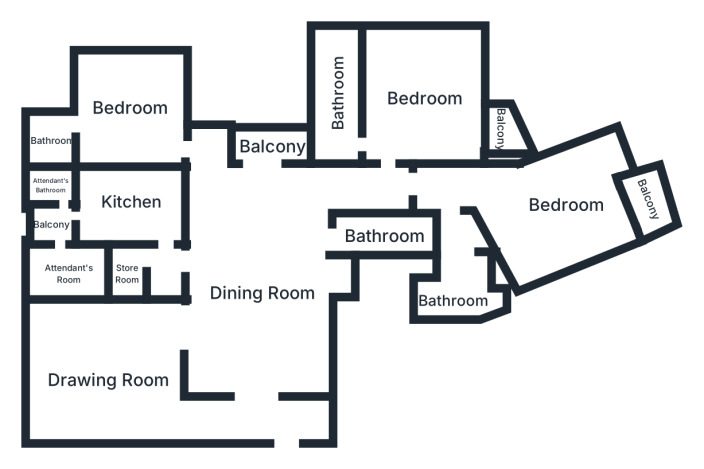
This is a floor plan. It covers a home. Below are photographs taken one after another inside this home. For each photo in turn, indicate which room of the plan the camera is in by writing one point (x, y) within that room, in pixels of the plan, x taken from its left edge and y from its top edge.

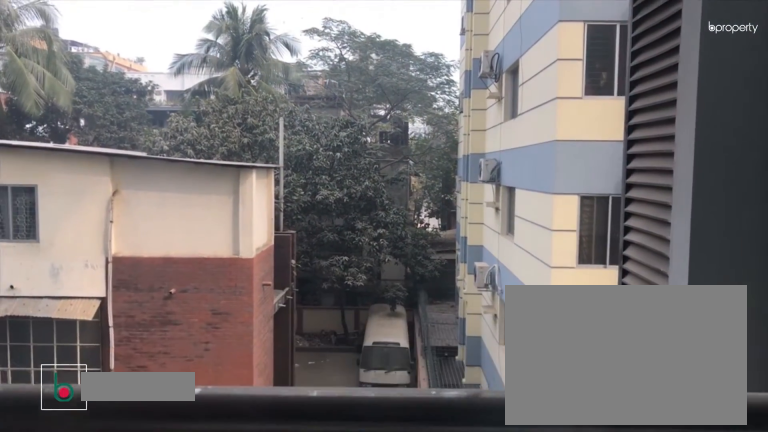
(273, 148)
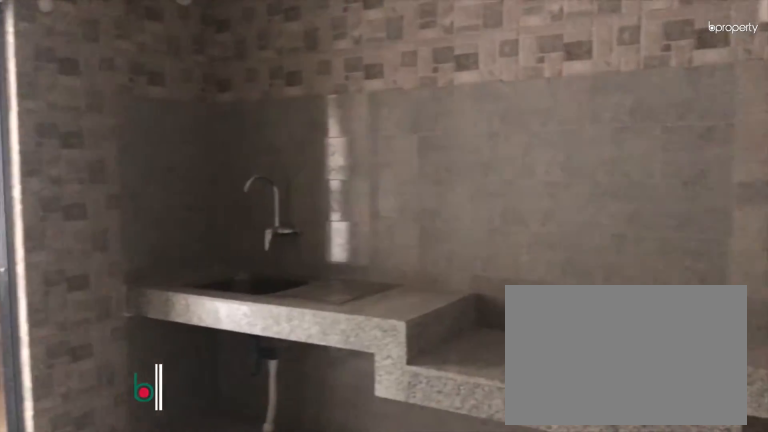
(130, 205)
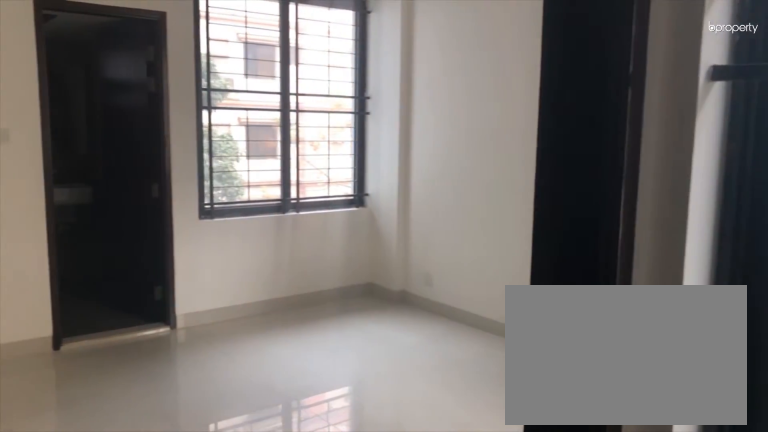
(129, 110)
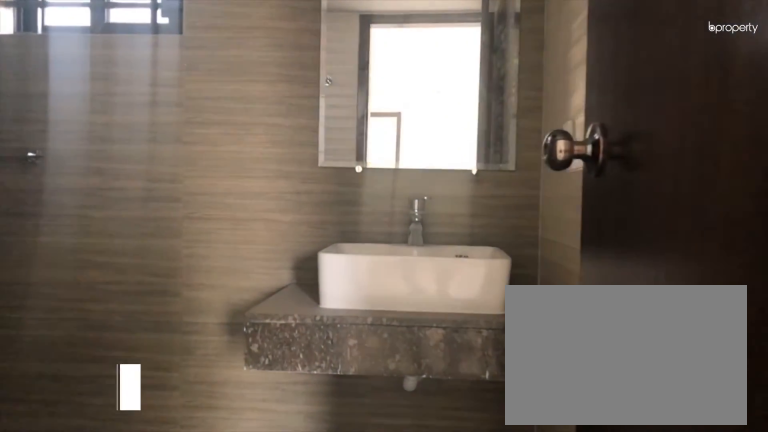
(56, 141)
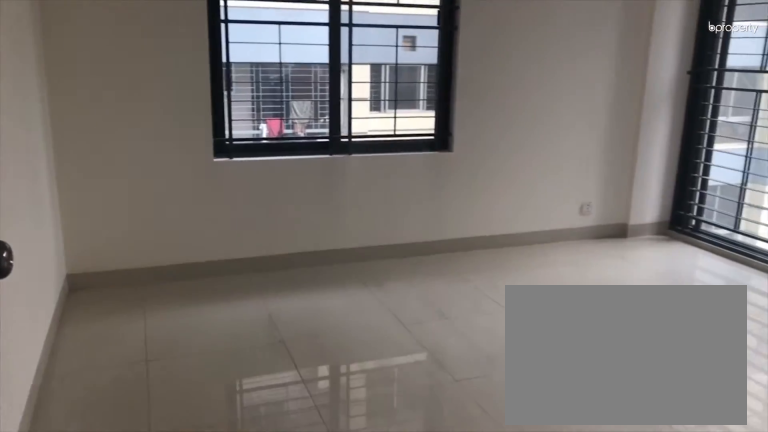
(425, 101)
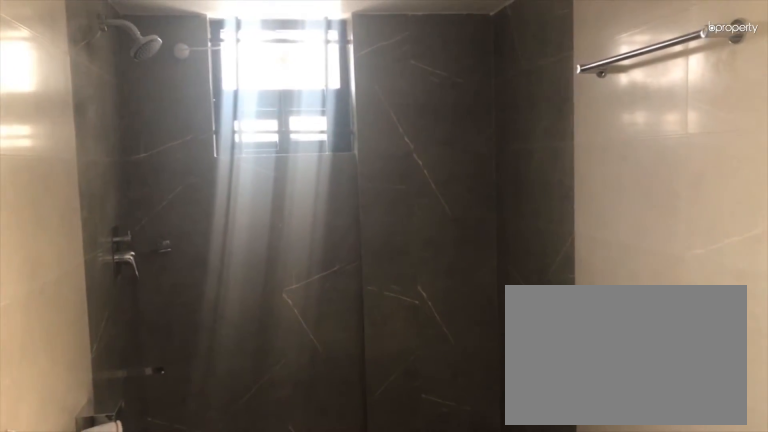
(339, 91)
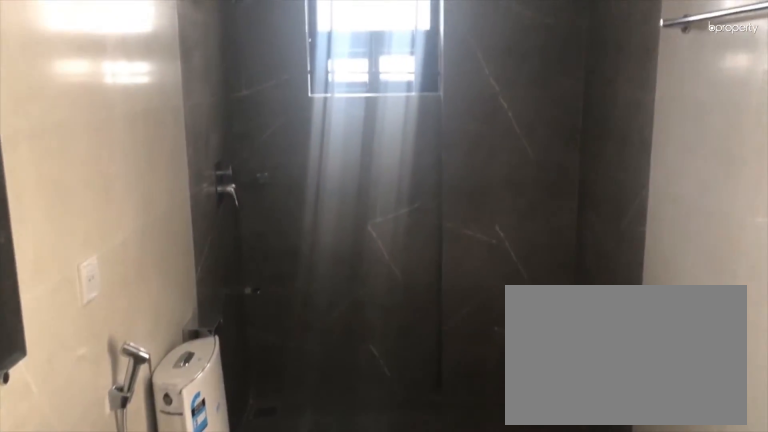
(339, 91)
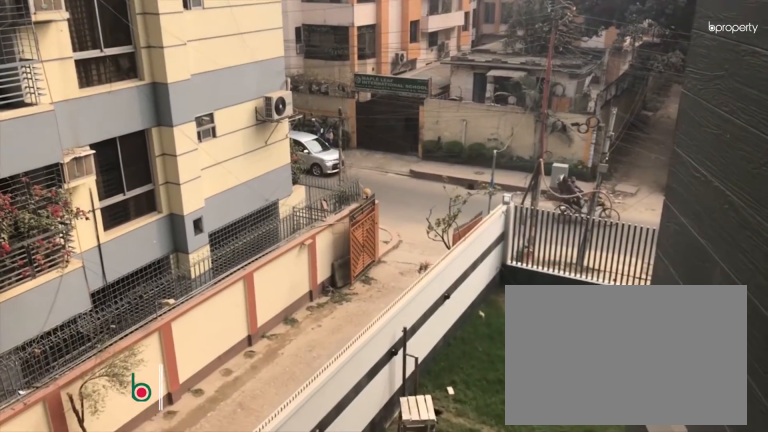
(500, 126)
